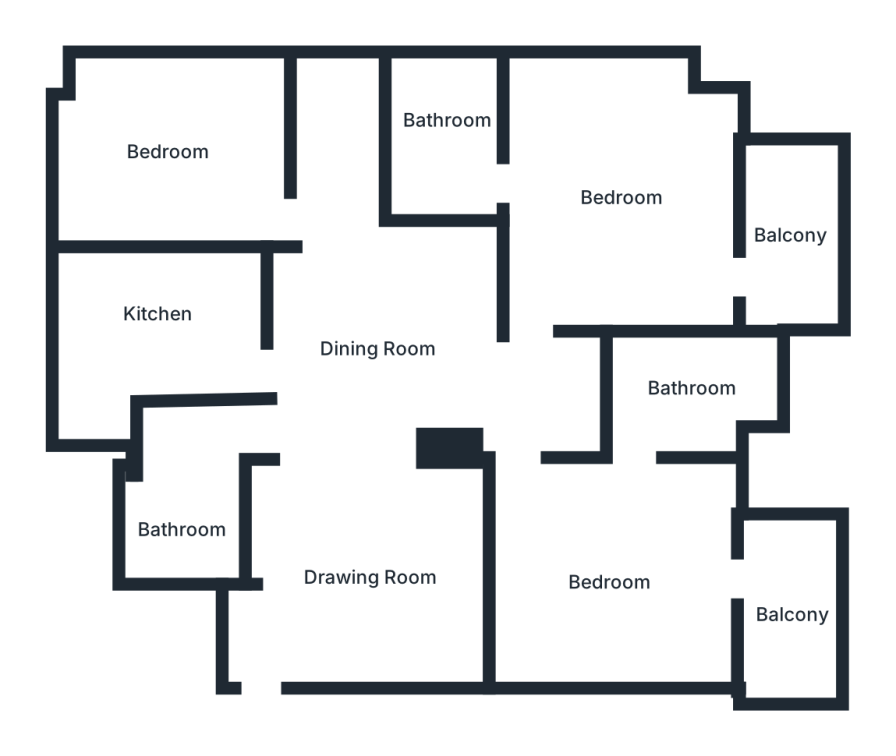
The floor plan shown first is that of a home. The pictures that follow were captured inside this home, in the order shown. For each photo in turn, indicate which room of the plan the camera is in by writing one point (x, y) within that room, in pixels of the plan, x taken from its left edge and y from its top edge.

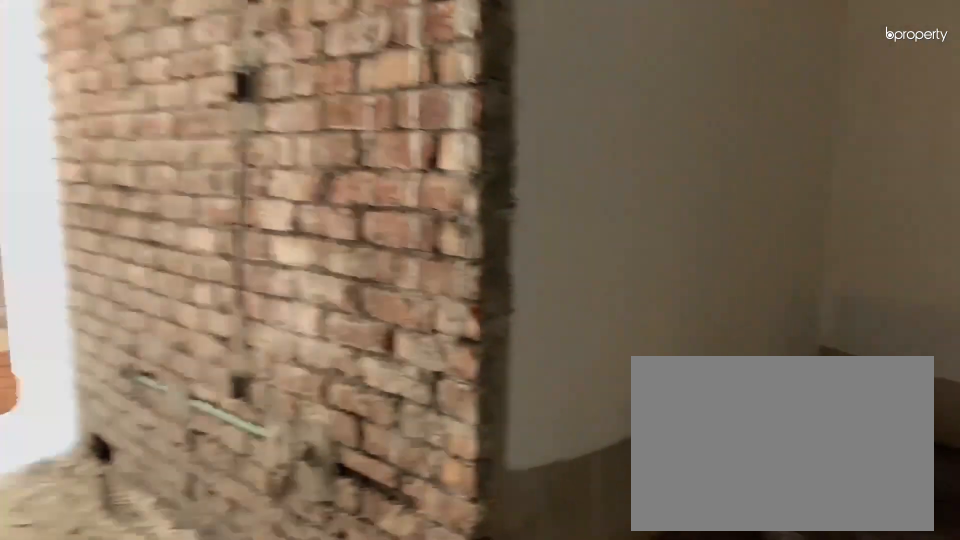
(386, 334)
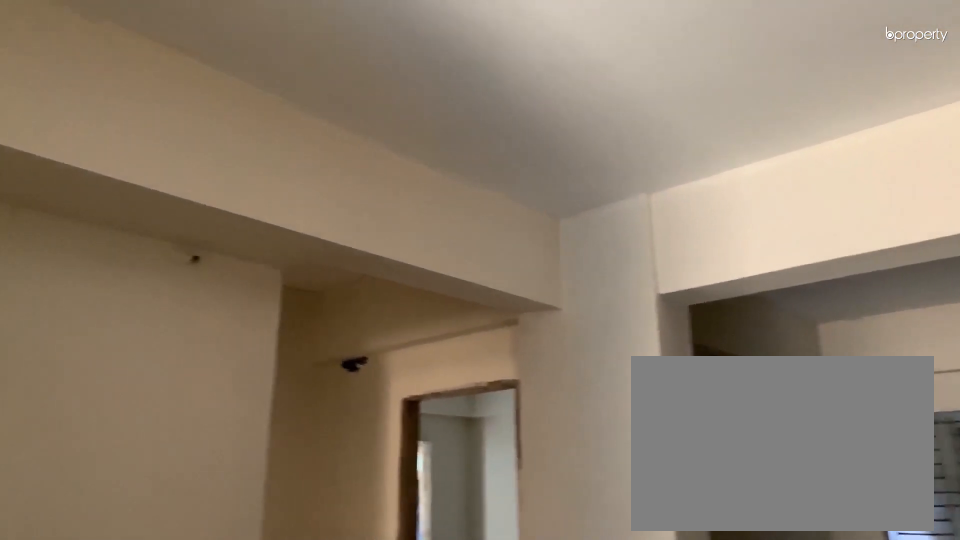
(386, 334)
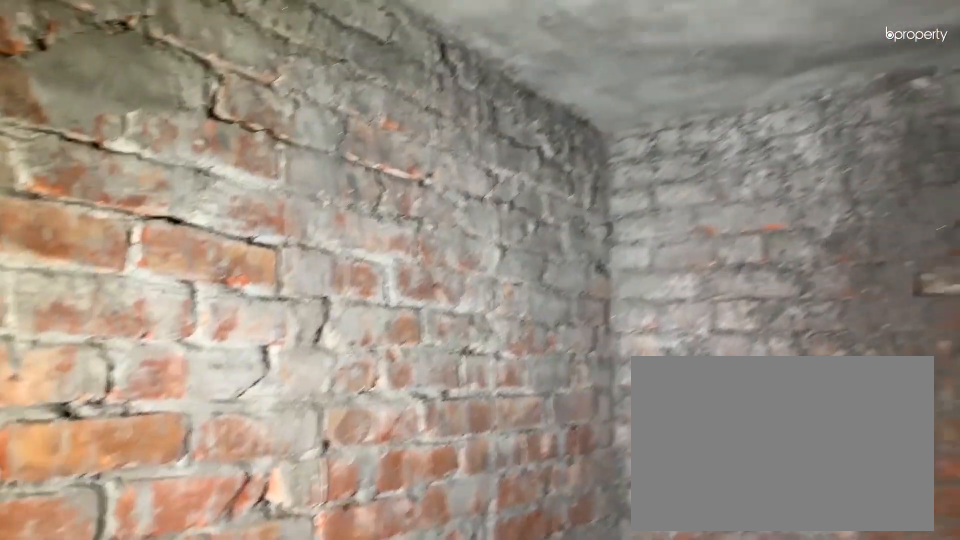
(180, 509)
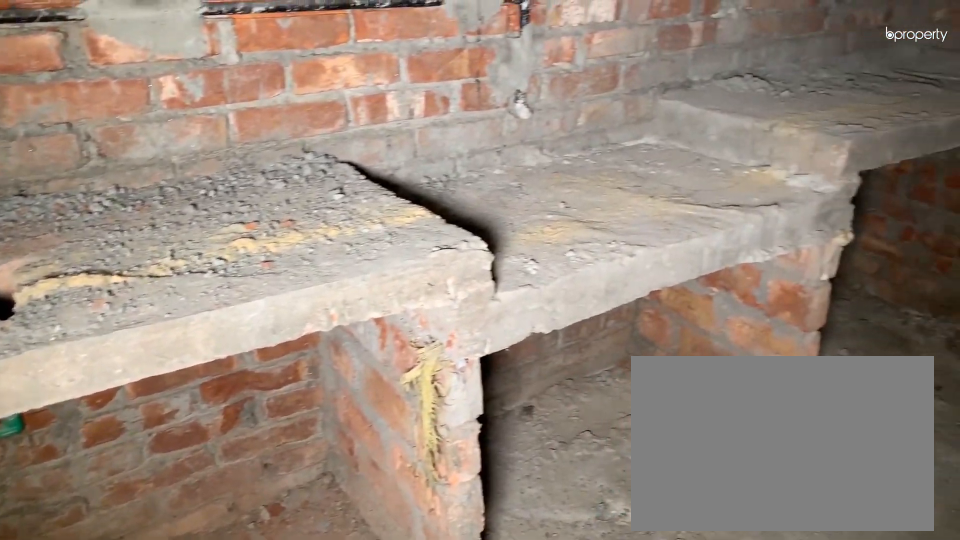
(139, 326)
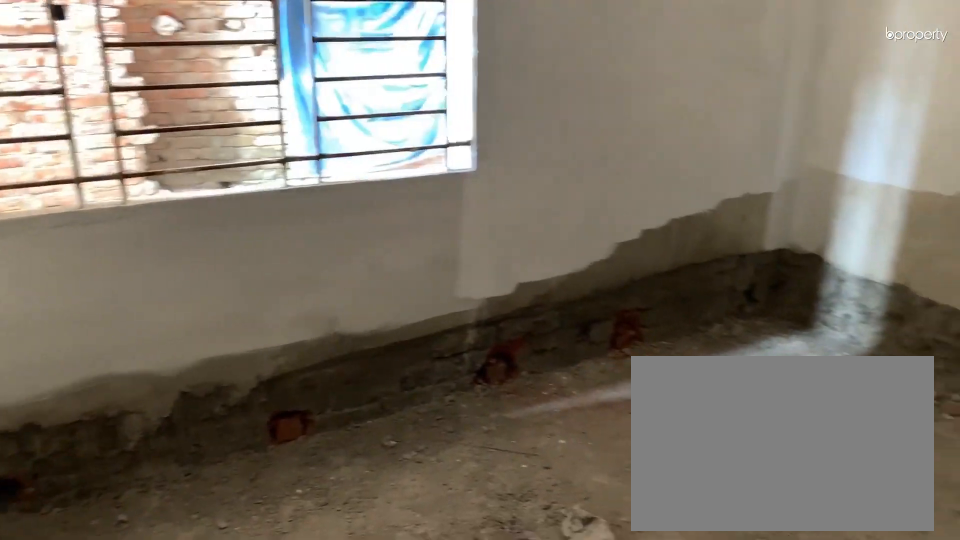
(168, 154)
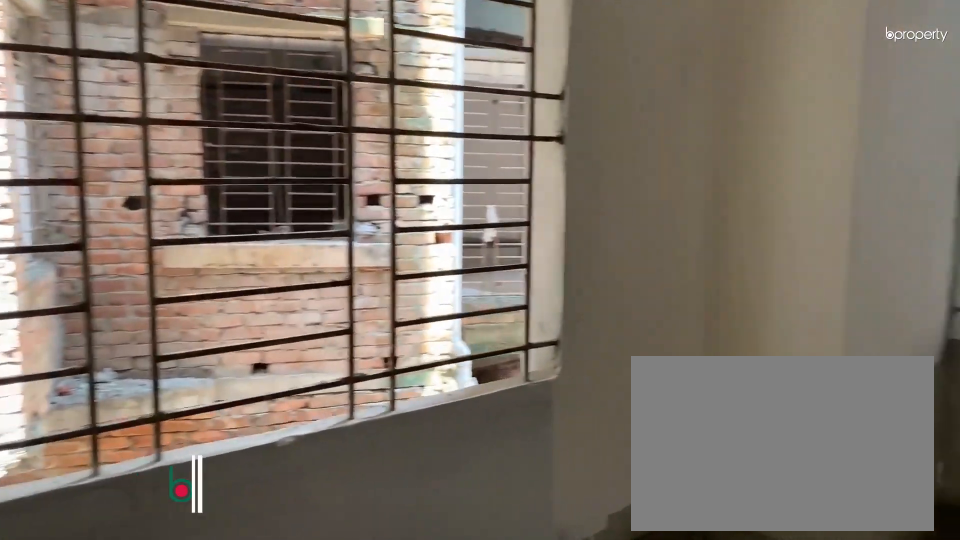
(611, 187)
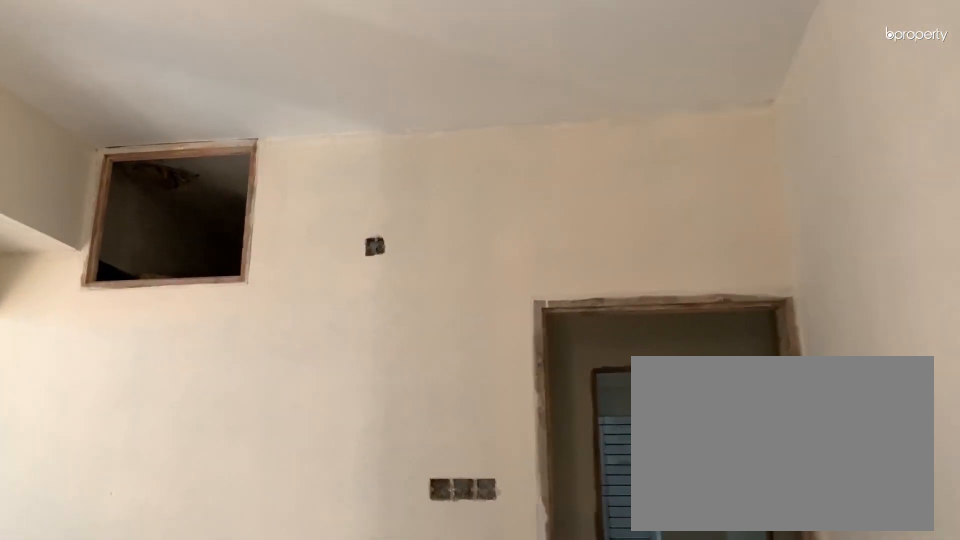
(611, 187)
